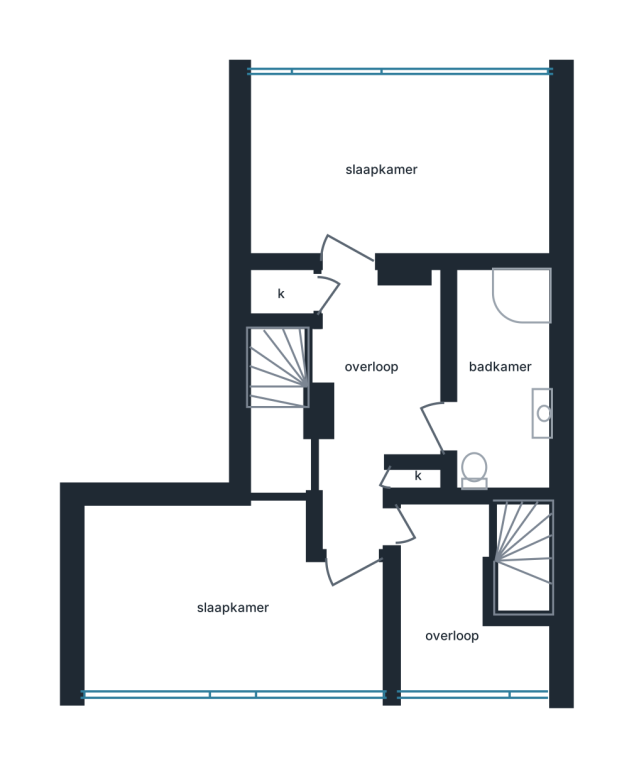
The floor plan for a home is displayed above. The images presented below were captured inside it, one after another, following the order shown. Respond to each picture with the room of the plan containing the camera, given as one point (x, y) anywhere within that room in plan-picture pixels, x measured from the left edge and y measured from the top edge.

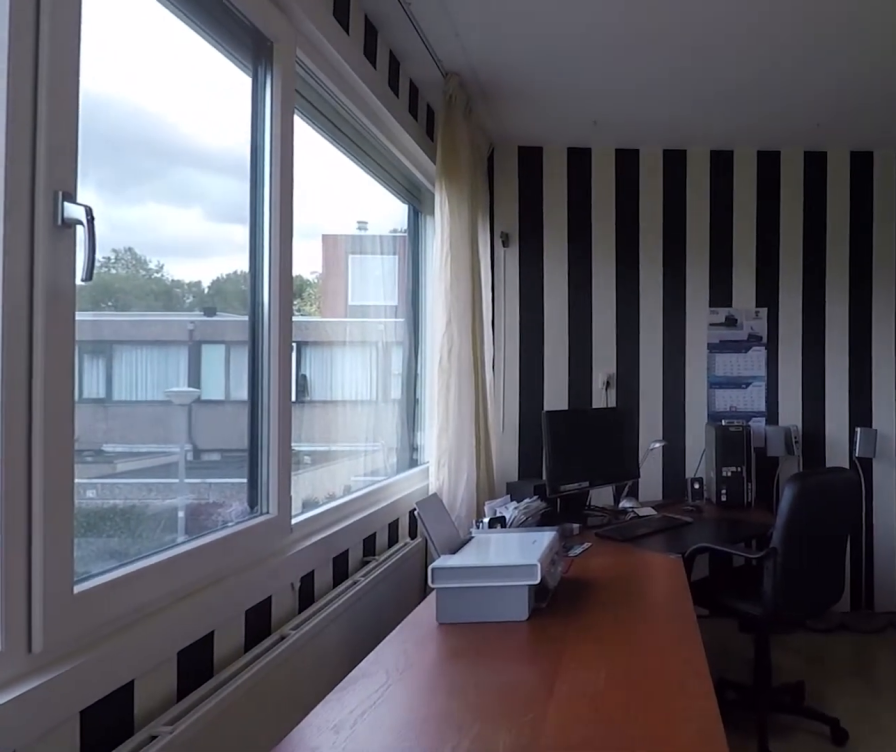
(326, 618)
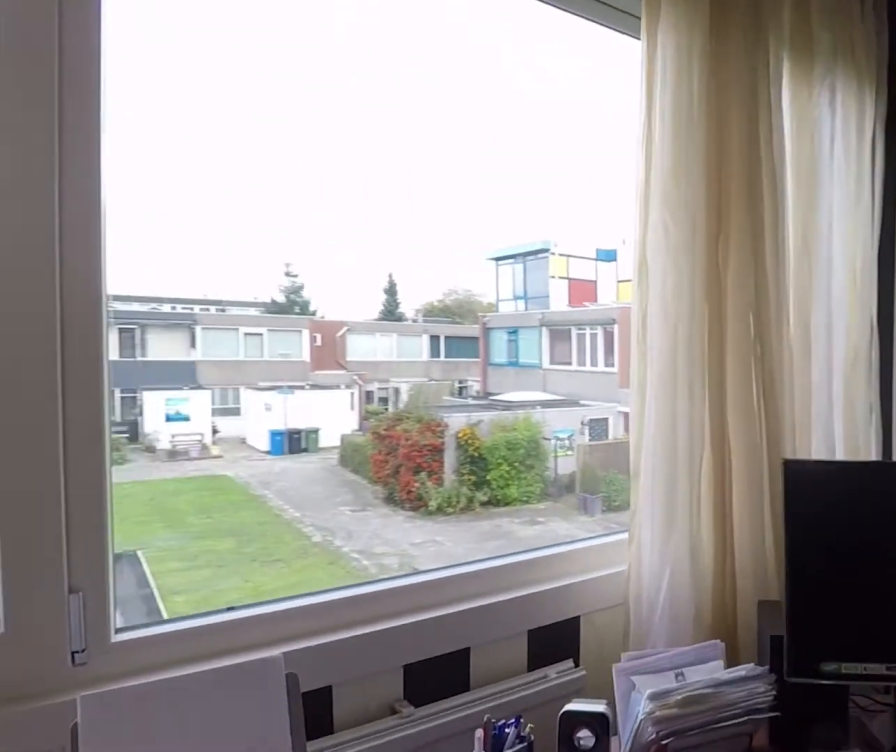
(326, 618)
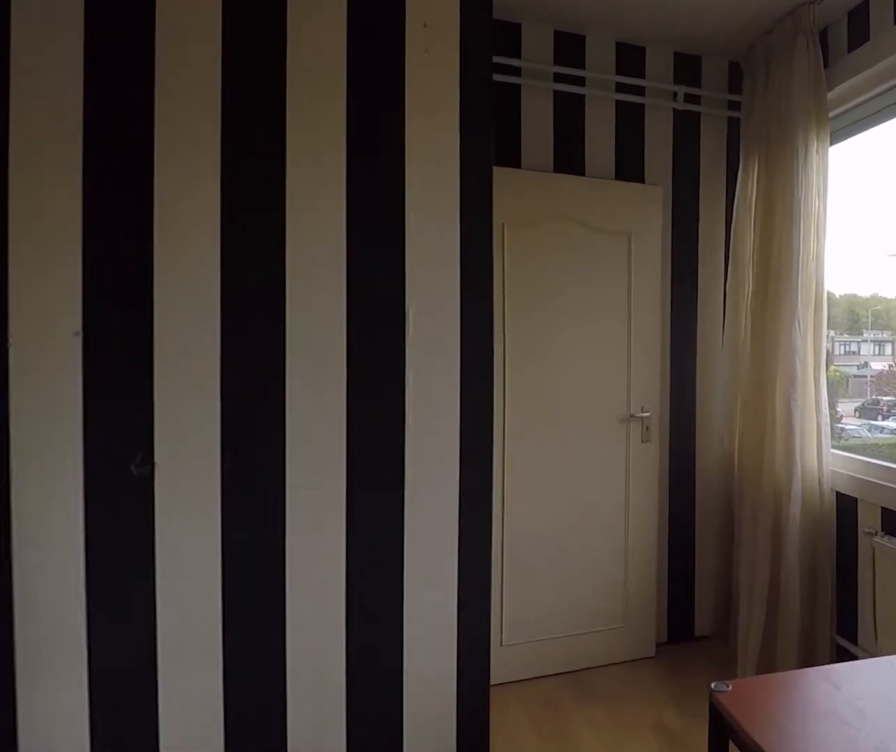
(326, 618)
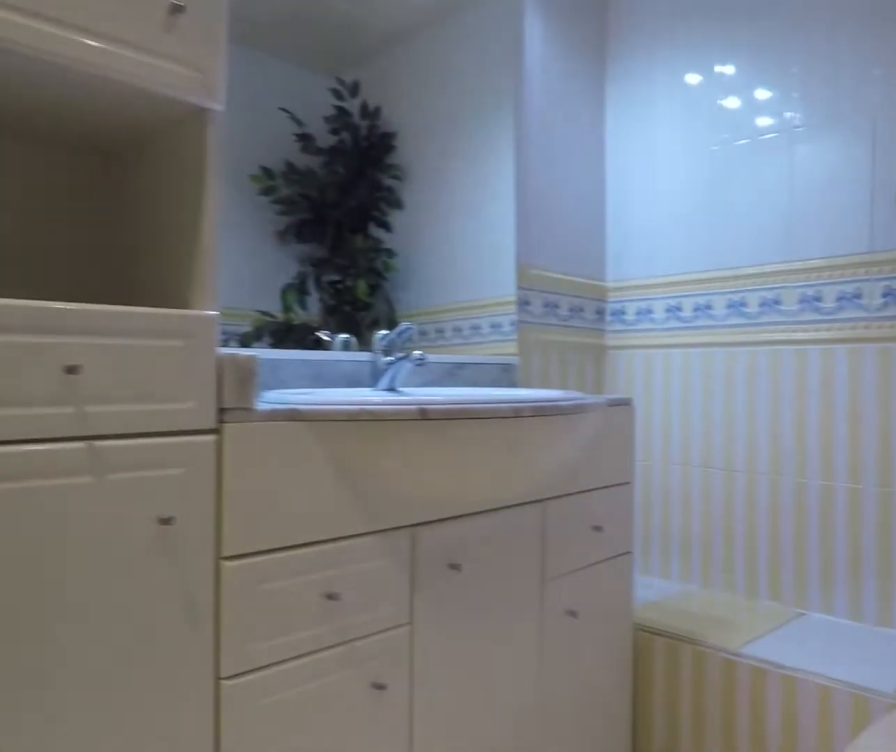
(519, 475)
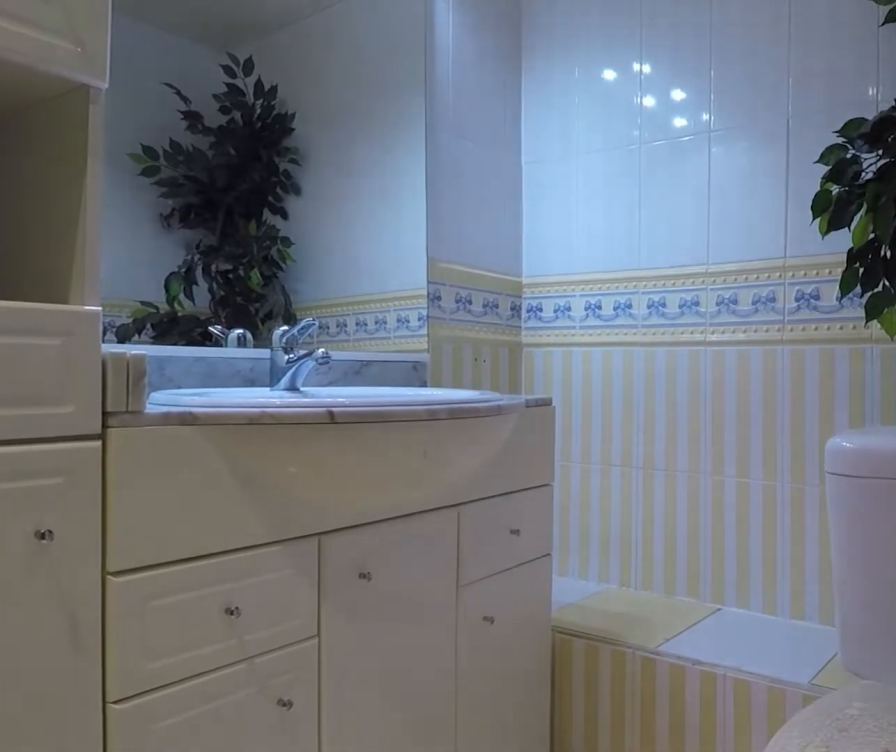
(483, 385)
